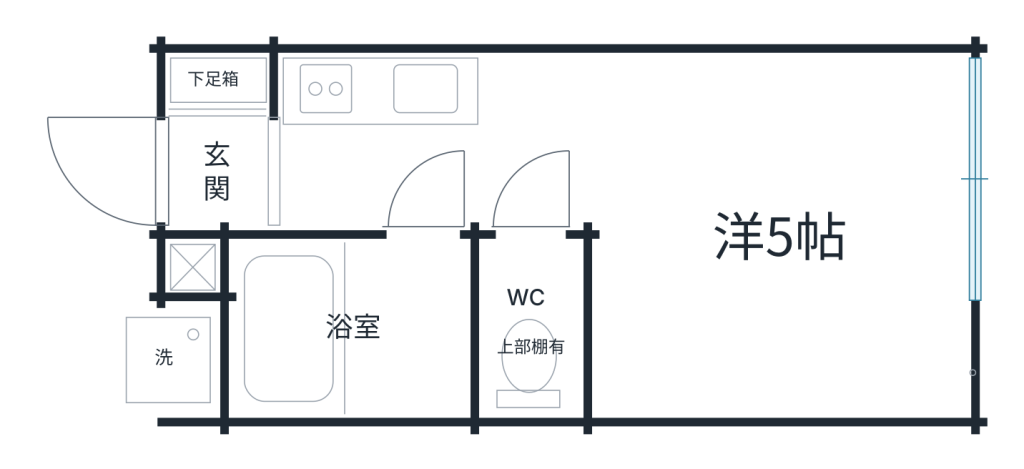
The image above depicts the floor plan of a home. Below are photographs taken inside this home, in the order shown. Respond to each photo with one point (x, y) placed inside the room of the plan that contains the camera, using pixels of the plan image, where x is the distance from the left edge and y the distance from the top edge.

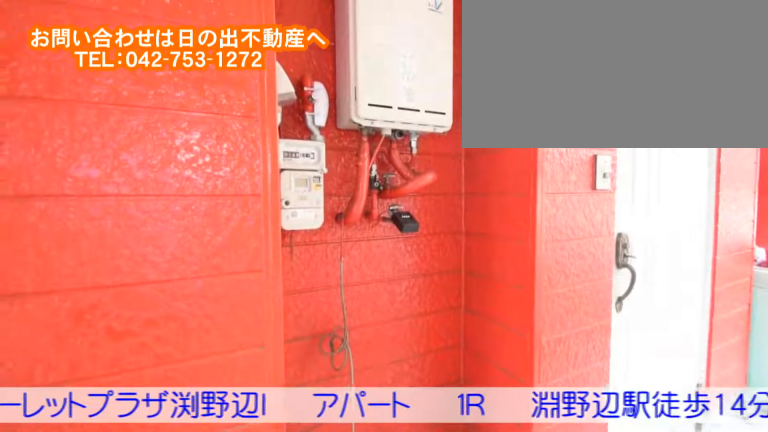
(128, 370)
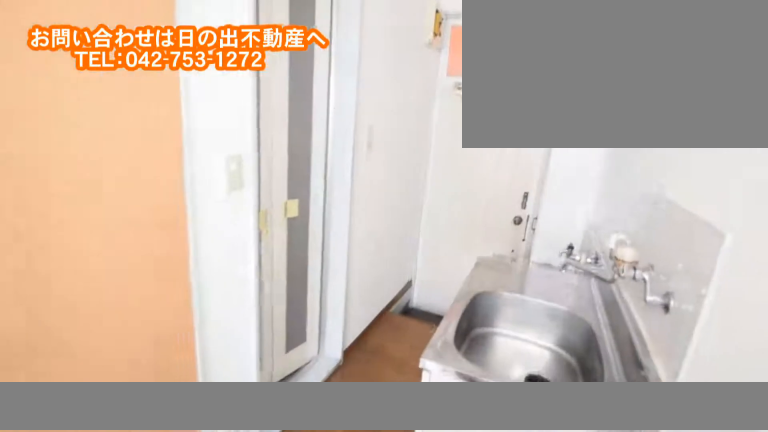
(374, 173)
